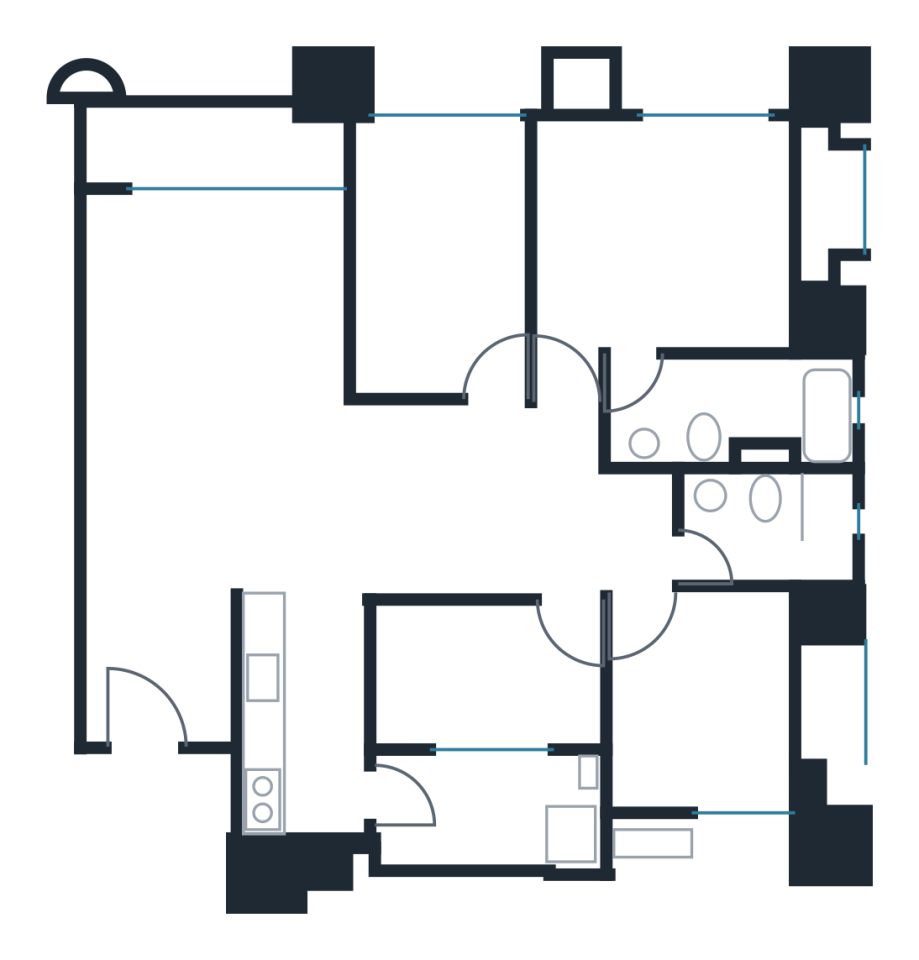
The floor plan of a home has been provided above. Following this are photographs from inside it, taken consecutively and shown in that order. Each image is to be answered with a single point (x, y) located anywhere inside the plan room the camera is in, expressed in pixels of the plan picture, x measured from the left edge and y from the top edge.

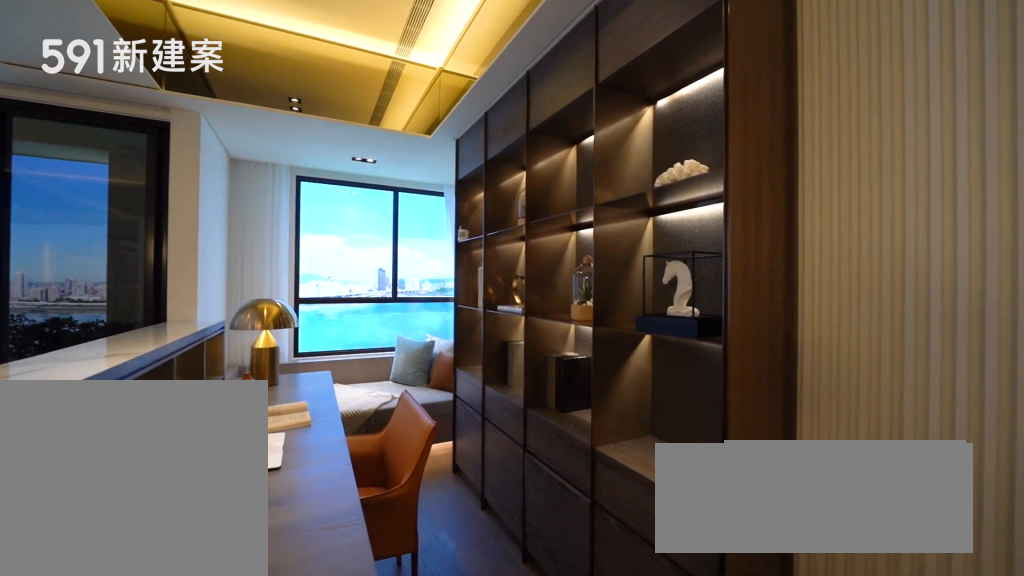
(440, 248)
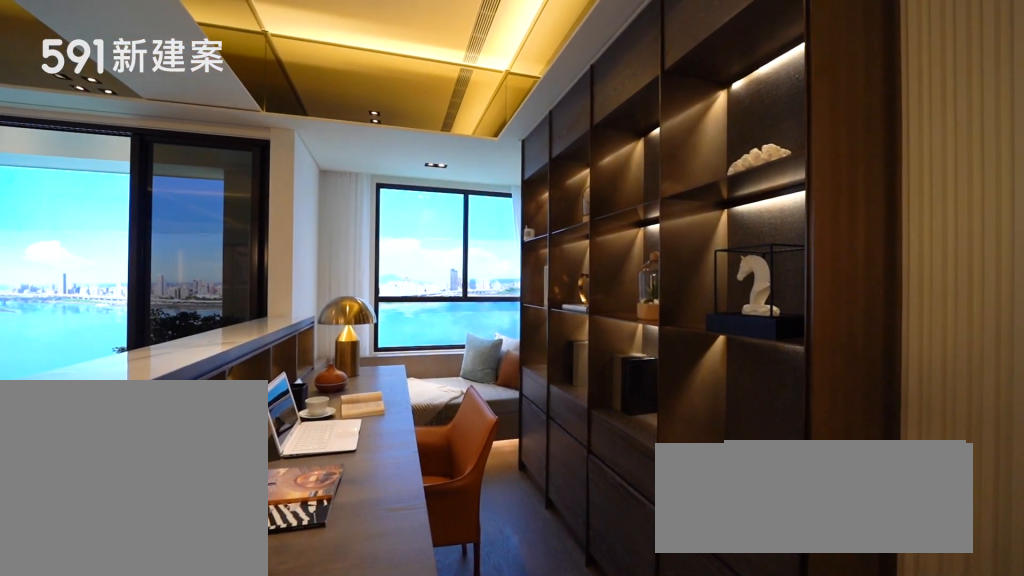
(440, 248)
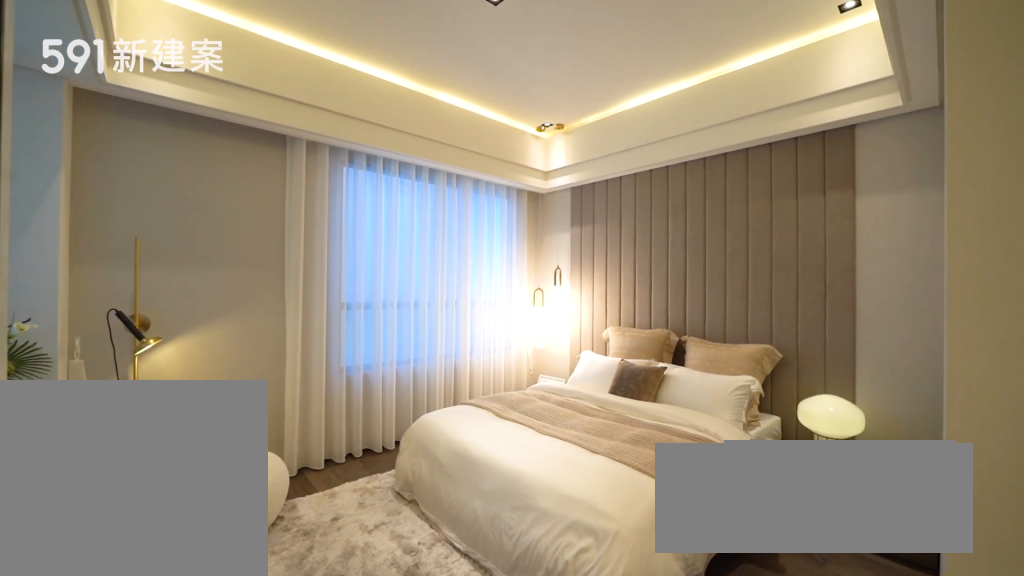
(668, 238)
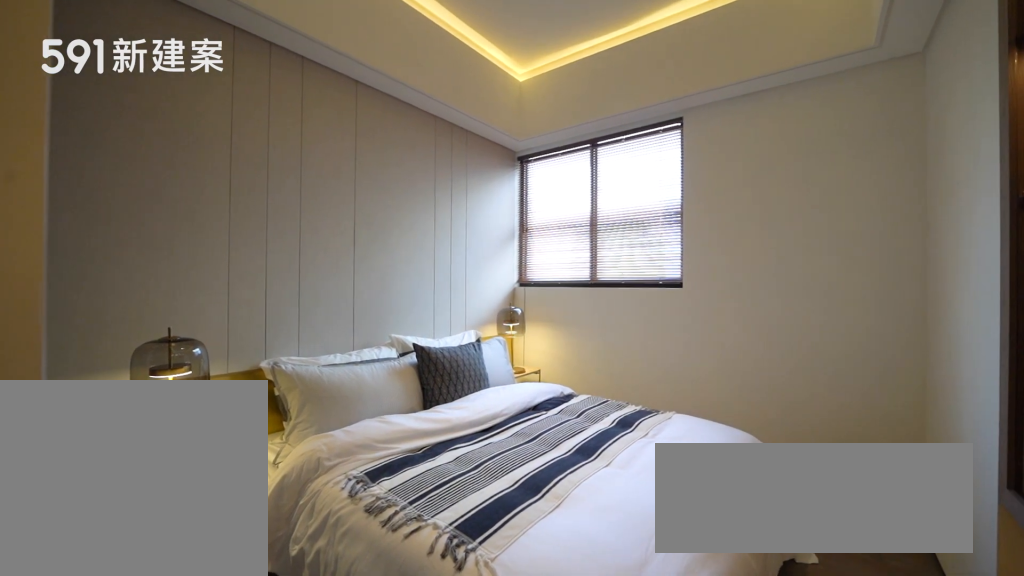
(703, 711)
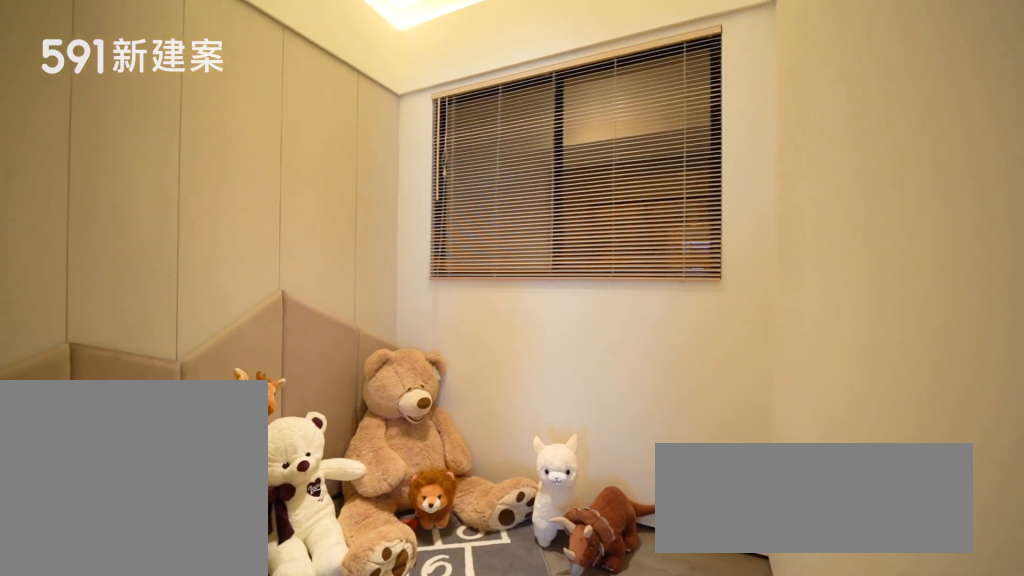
(481, 677)
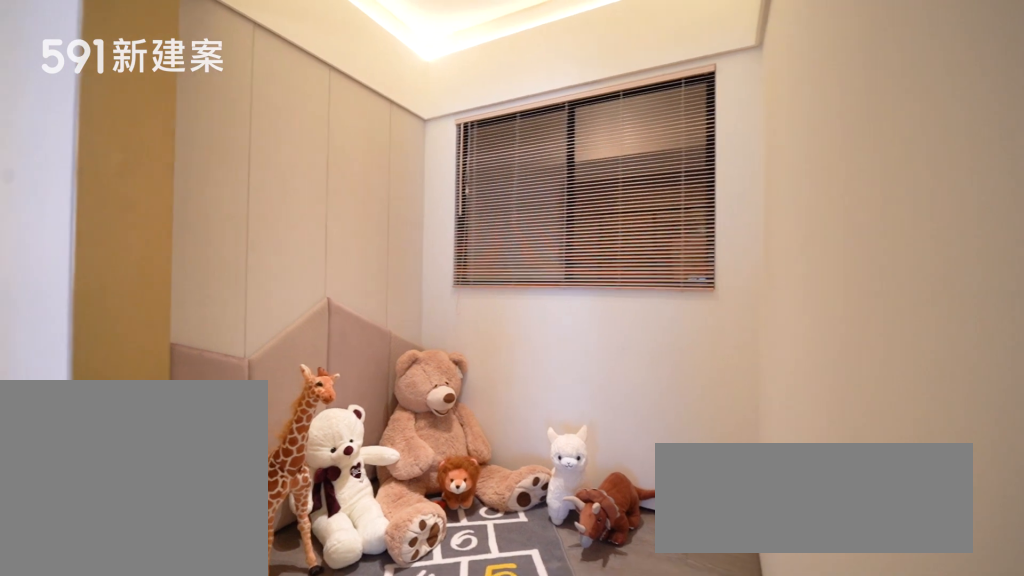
(481, 677)
